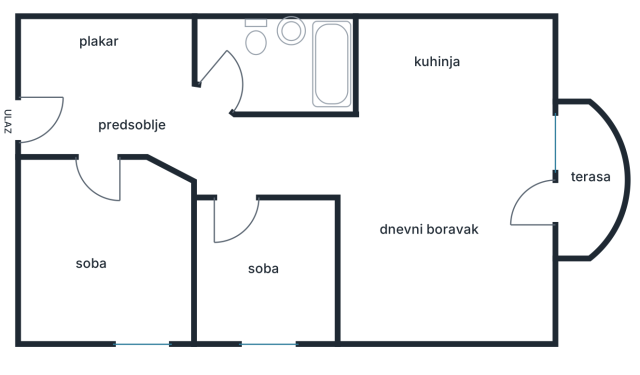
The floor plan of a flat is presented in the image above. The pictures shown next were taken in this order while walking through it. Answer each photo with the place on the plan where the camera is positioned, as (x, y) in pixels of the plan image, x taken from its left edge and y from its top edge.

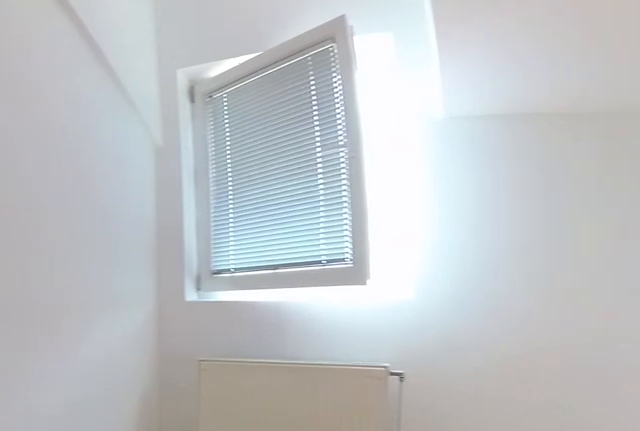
(110, 200)
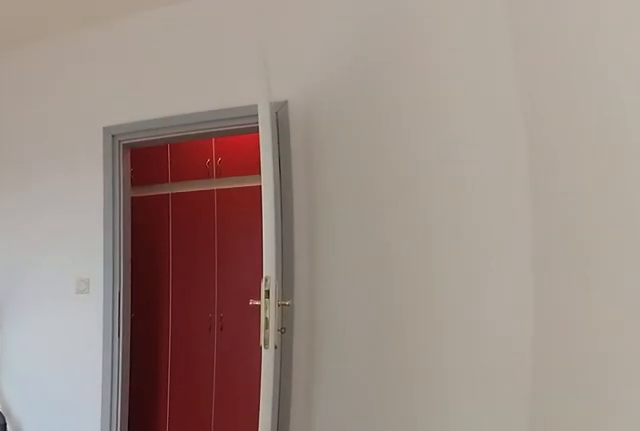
(146, 321)
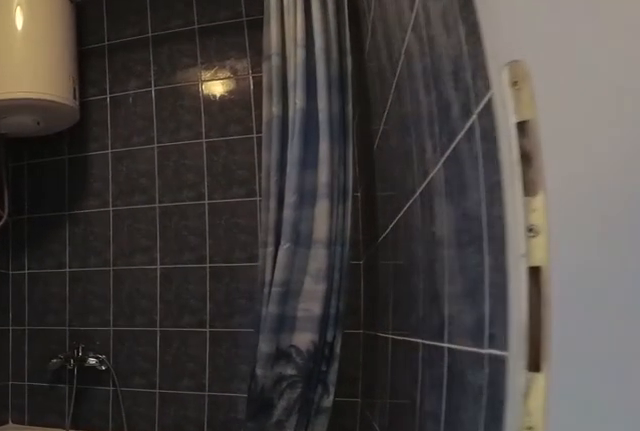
(200, 108)
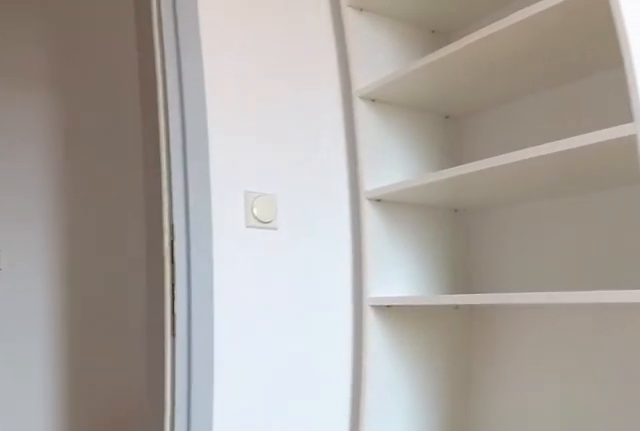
(229, 255)
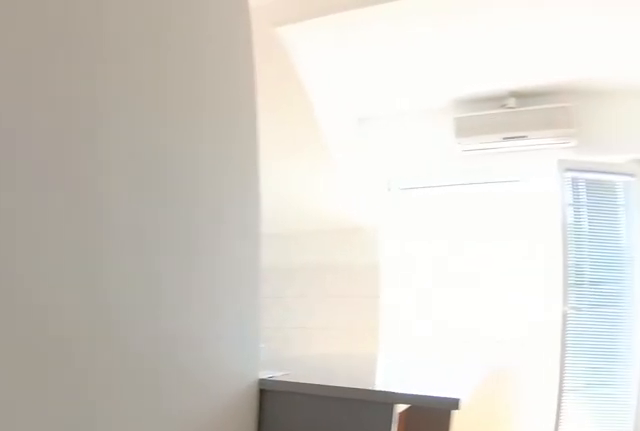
(237, 178)
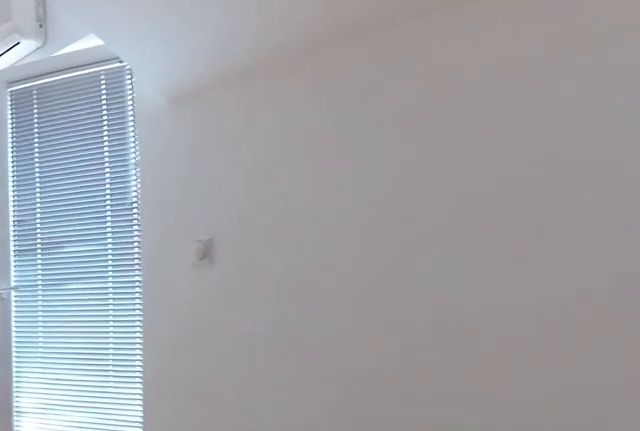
(454, 308)
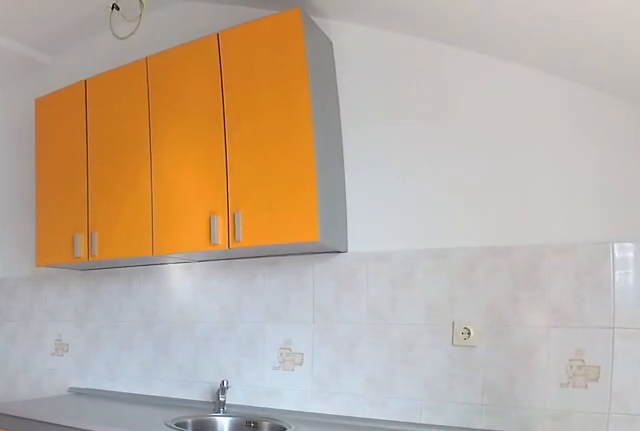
(519, 150)
